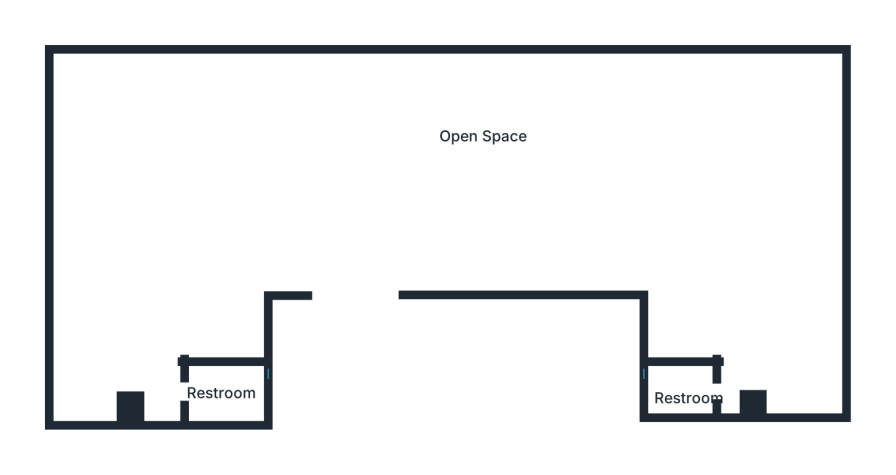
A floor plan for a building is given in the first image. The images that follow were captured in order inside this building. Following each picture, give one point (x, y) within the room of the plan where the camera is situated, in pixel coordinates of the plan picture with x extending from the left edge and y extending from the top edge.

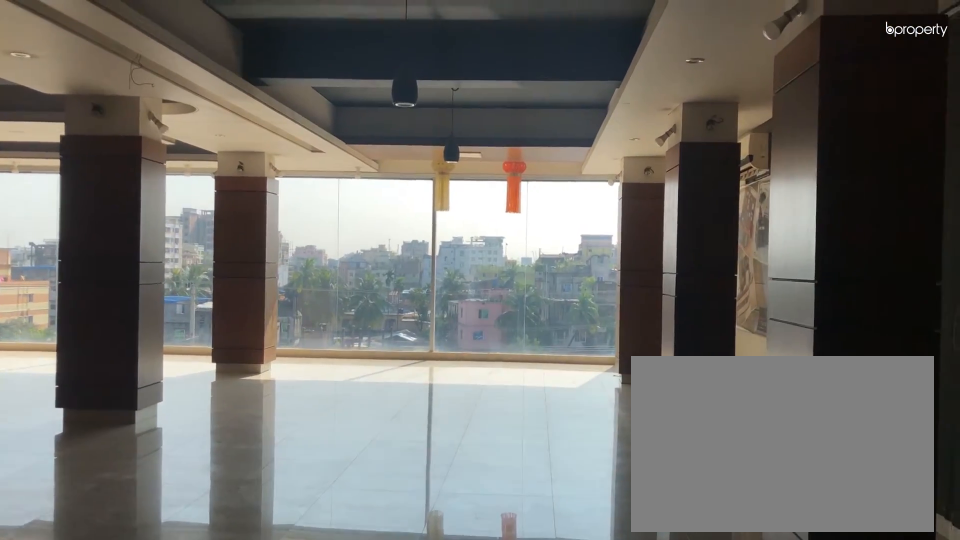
(475, 153)
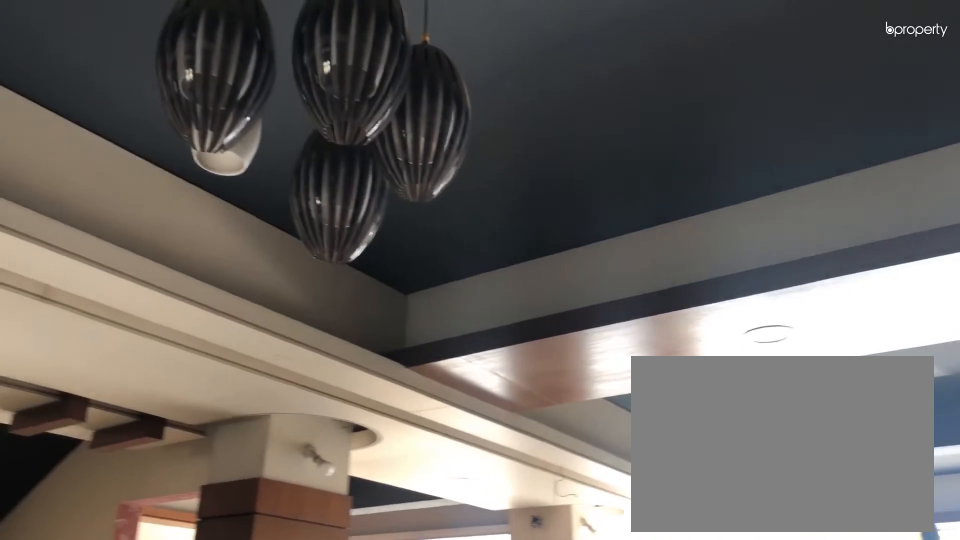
(475, 153)
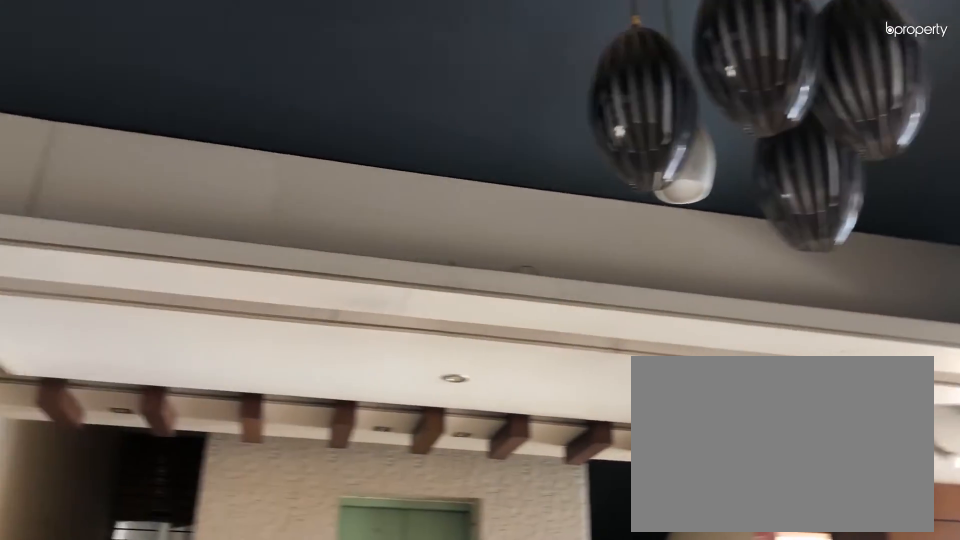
(475, 153)
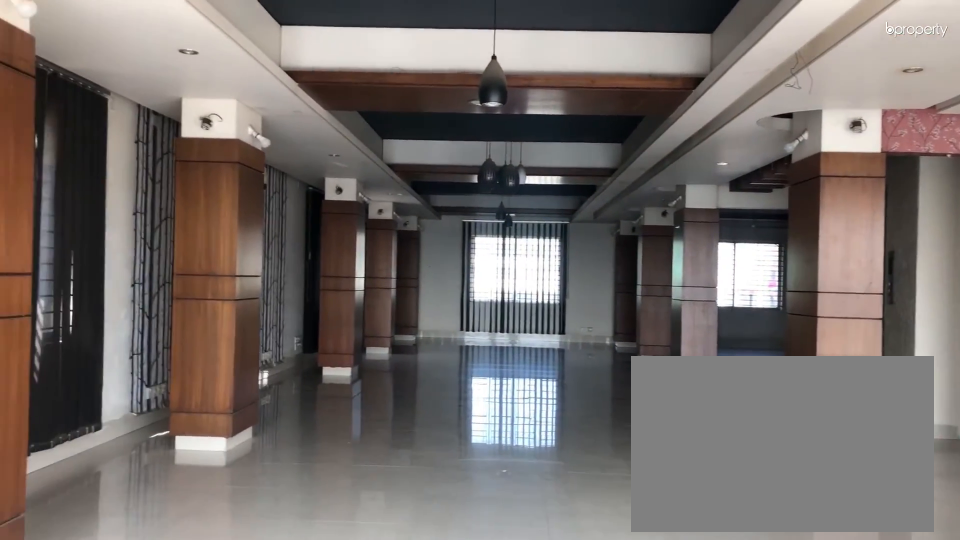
(475, 153)
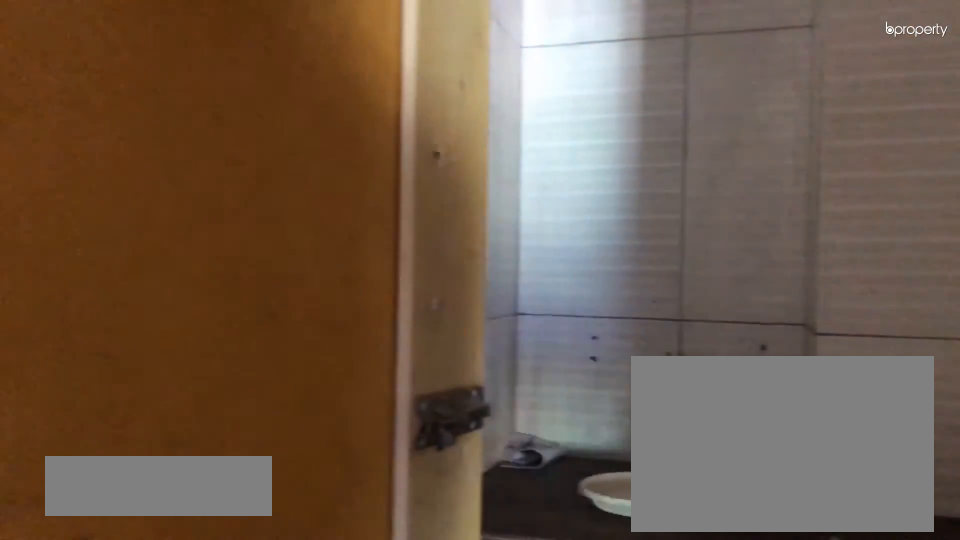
(226, 395)
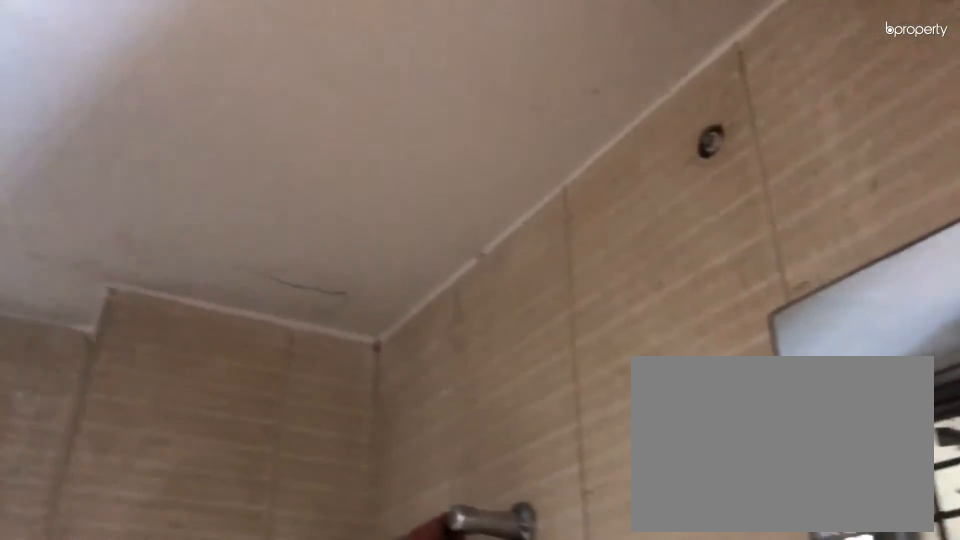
(225, 396)
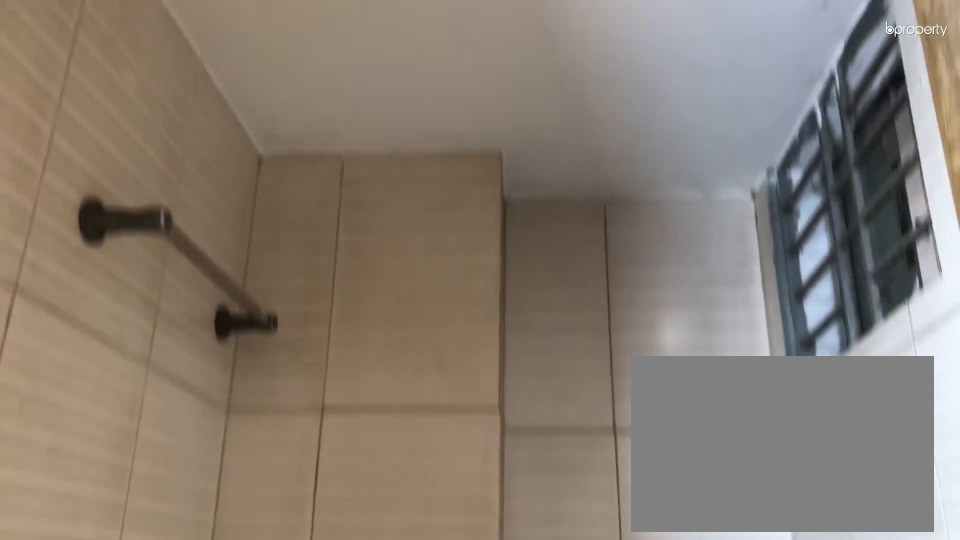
(689, 395)
